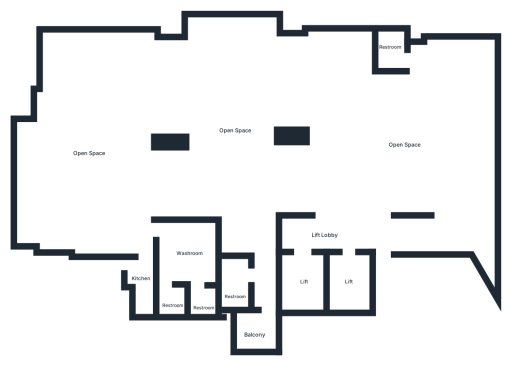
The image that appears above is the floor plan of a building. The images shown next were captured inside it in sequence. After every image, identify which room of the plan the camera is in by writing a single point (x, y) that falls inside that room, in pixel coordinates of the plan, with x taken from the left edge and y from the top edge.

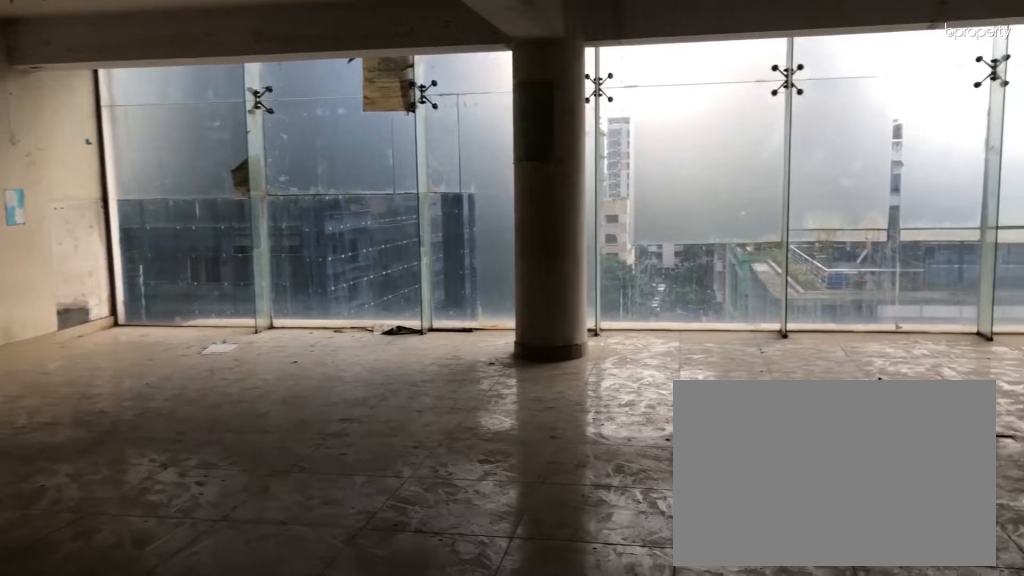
(423, 146)
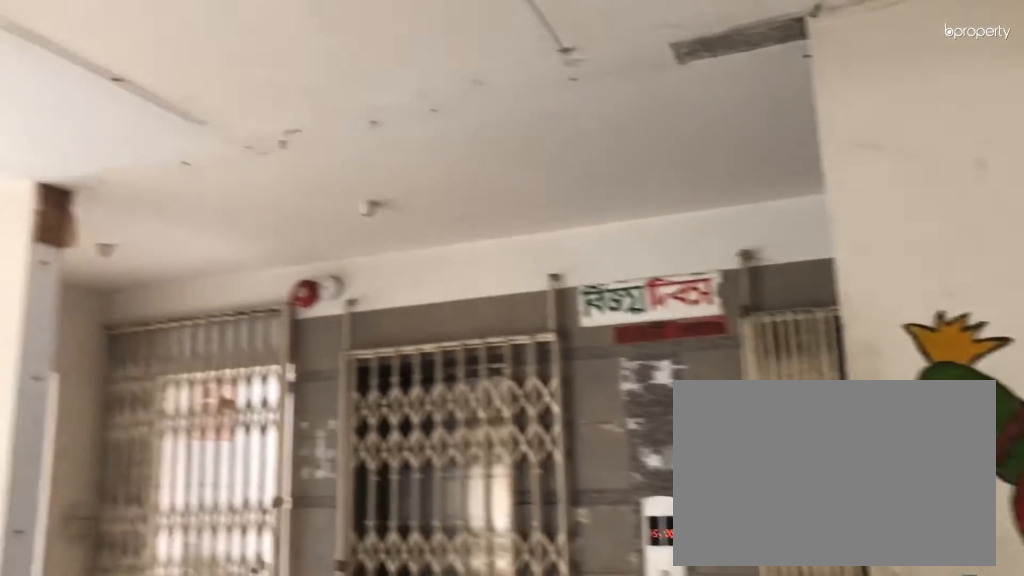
(423, 146)
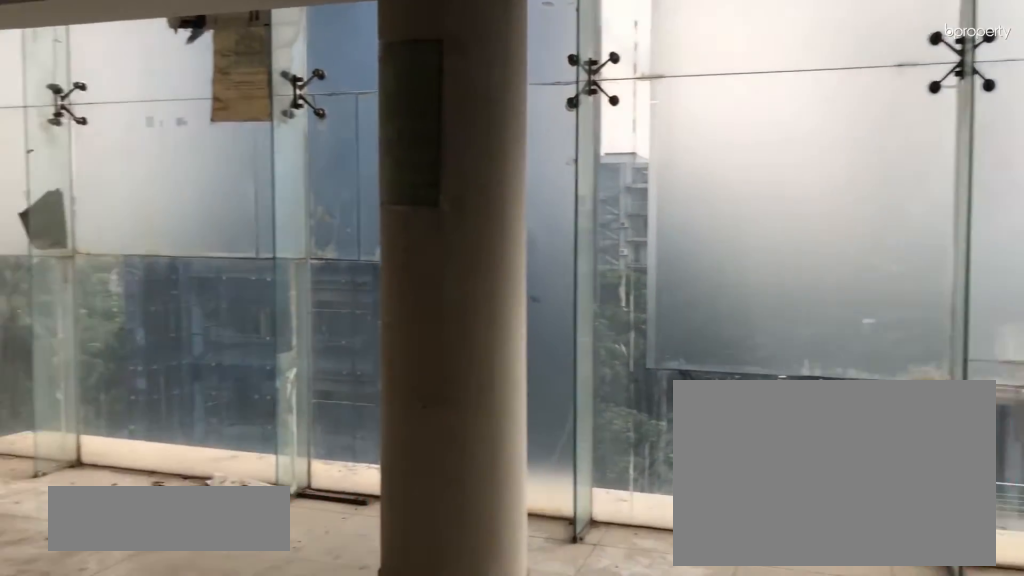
(463, 199)
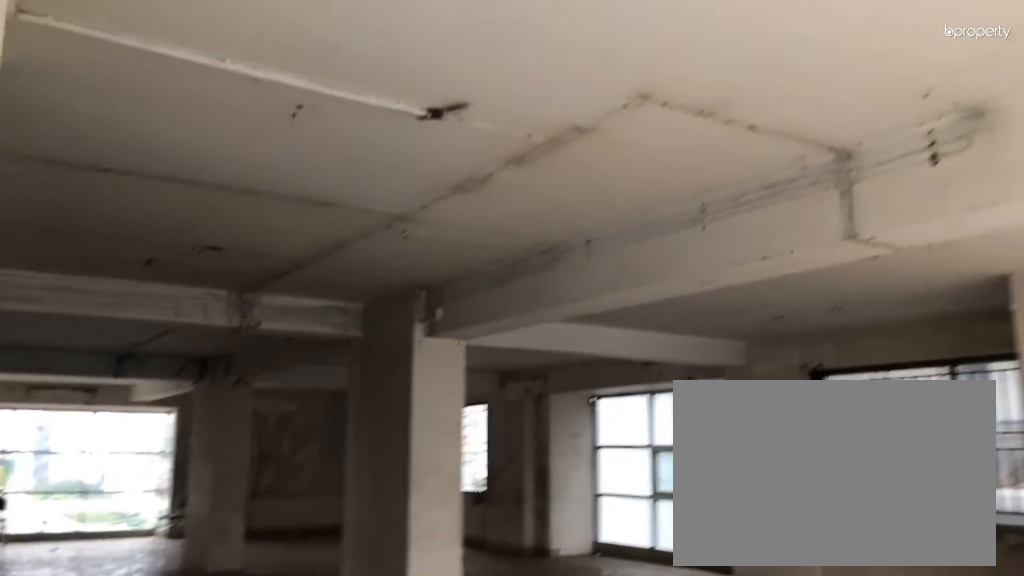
(417, 147)
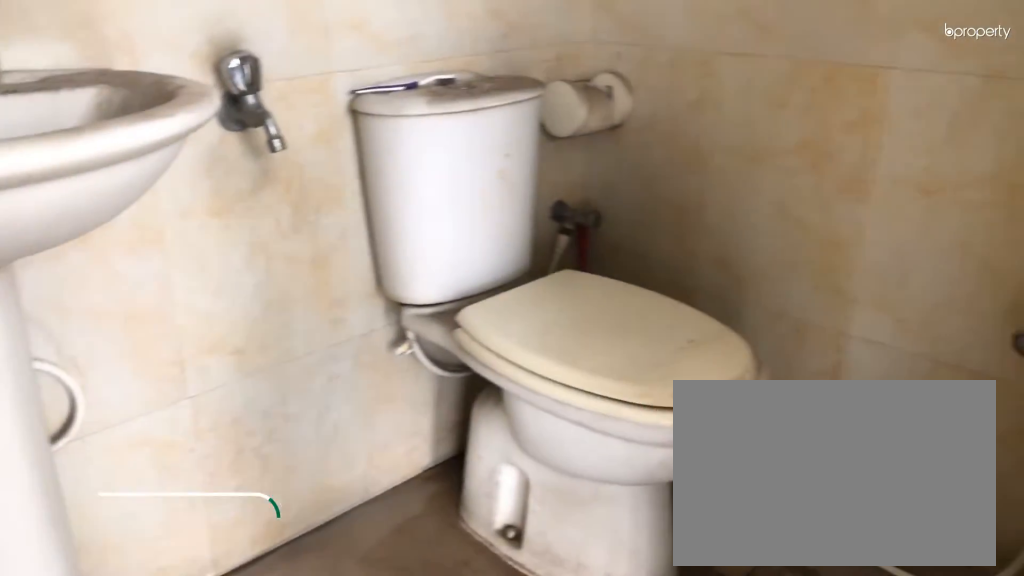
(388, 50)
